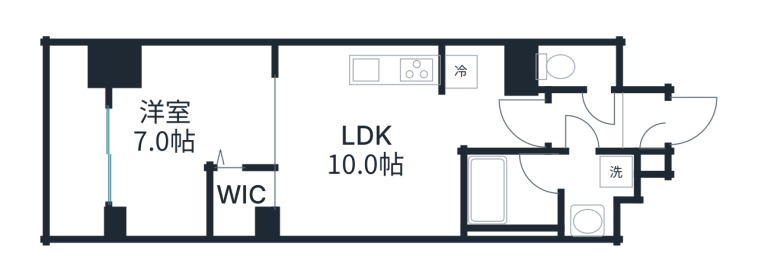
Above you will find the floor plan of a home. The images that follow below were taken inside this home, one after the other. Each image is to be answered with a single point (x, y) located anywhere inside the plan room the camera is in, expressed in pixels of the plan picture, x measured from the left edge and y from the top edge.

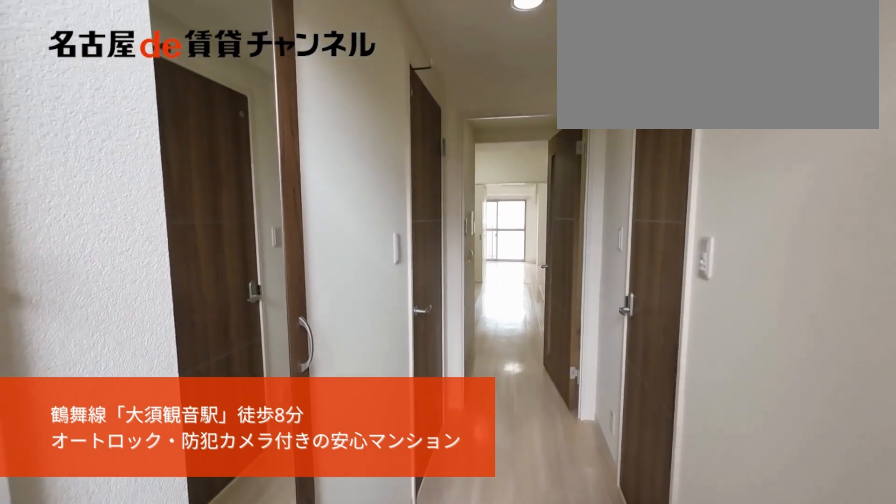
(644, 128)
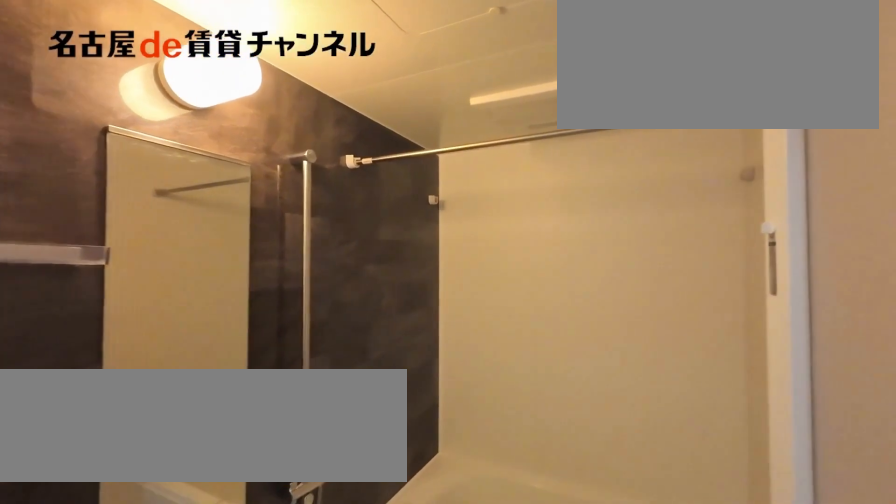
(545, 193)
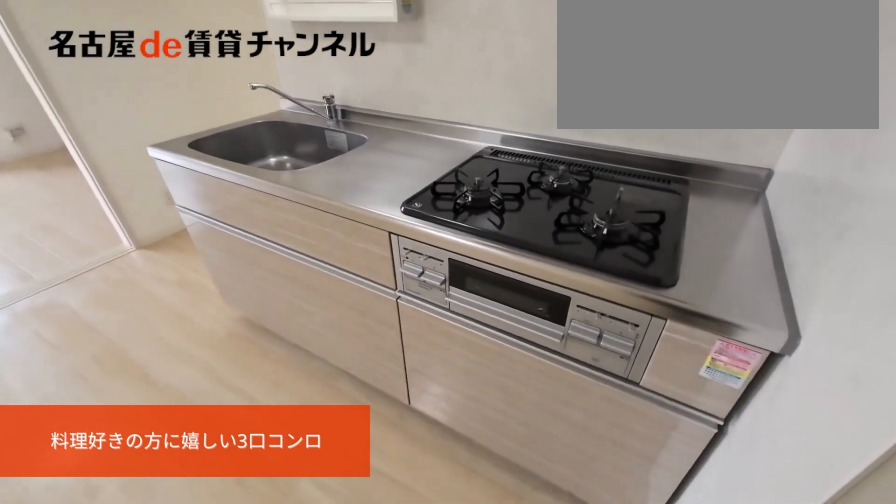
(368, 140)
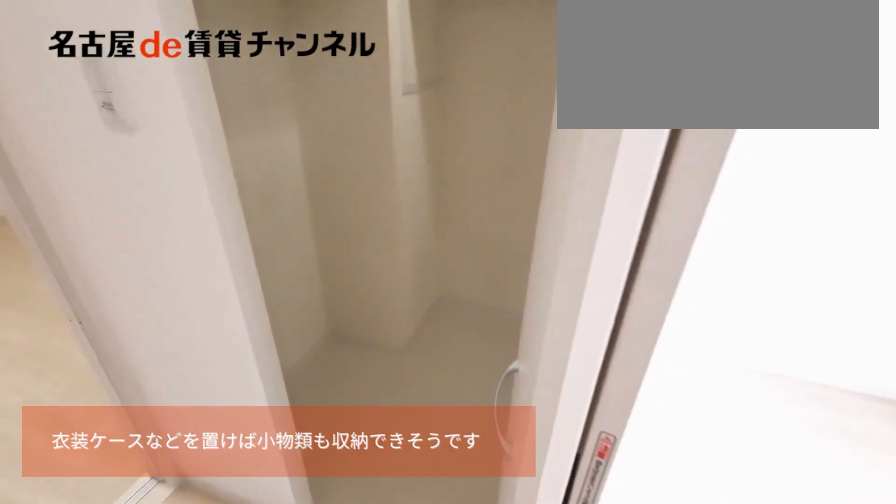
(190, 140)
